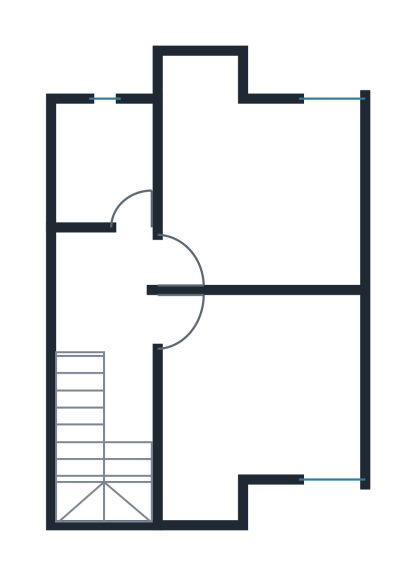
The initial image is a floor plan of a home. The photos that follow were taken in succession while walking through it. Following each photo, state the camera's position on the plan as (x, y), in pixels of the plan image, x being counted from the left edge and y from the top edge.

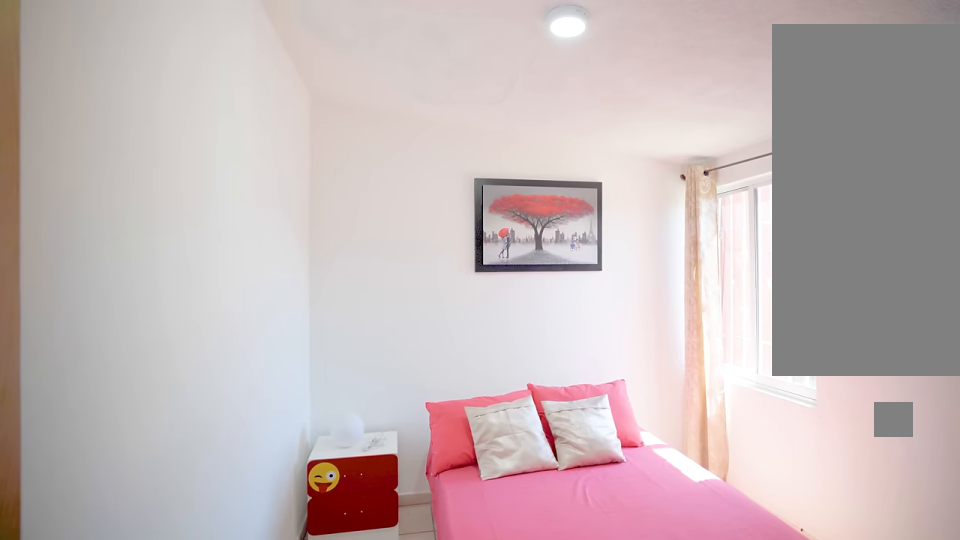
(172, 319)
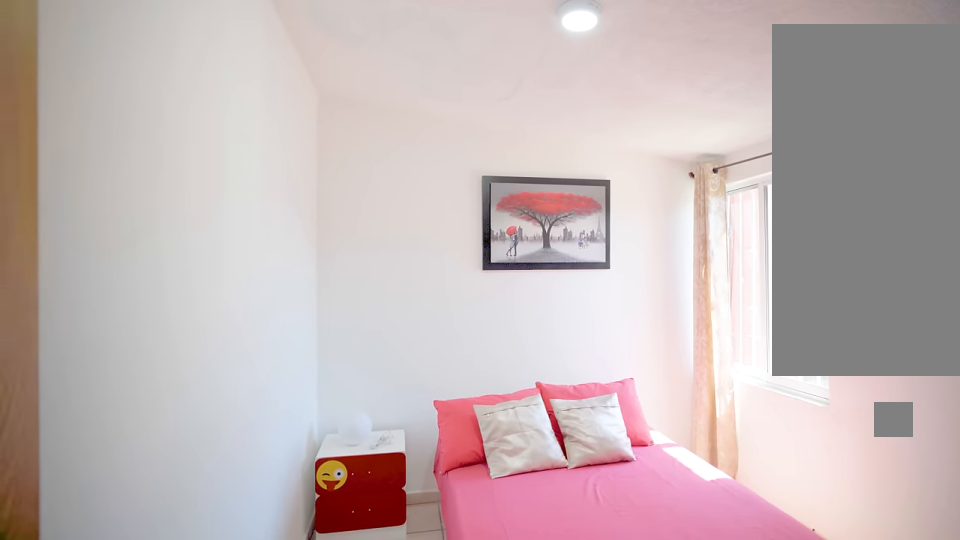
(172, 319)
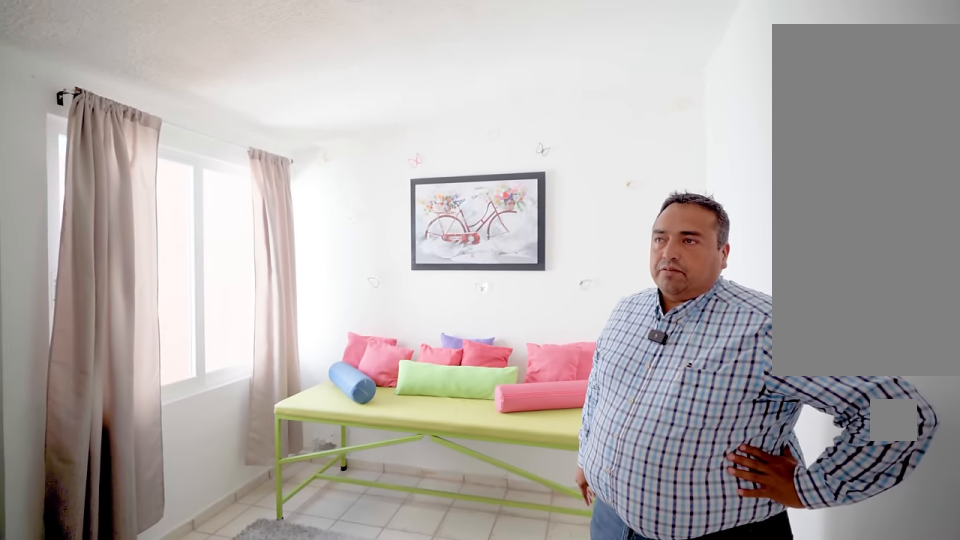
(179, 261)
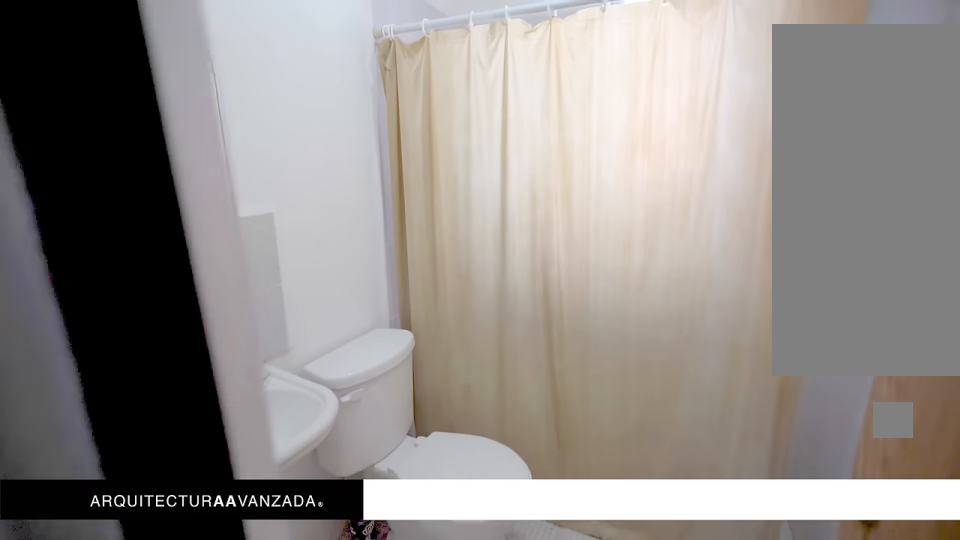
(133, 208)
